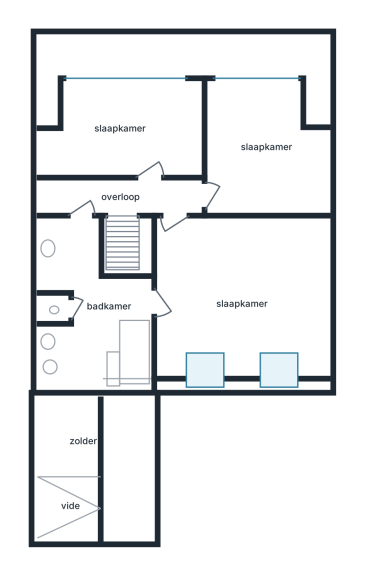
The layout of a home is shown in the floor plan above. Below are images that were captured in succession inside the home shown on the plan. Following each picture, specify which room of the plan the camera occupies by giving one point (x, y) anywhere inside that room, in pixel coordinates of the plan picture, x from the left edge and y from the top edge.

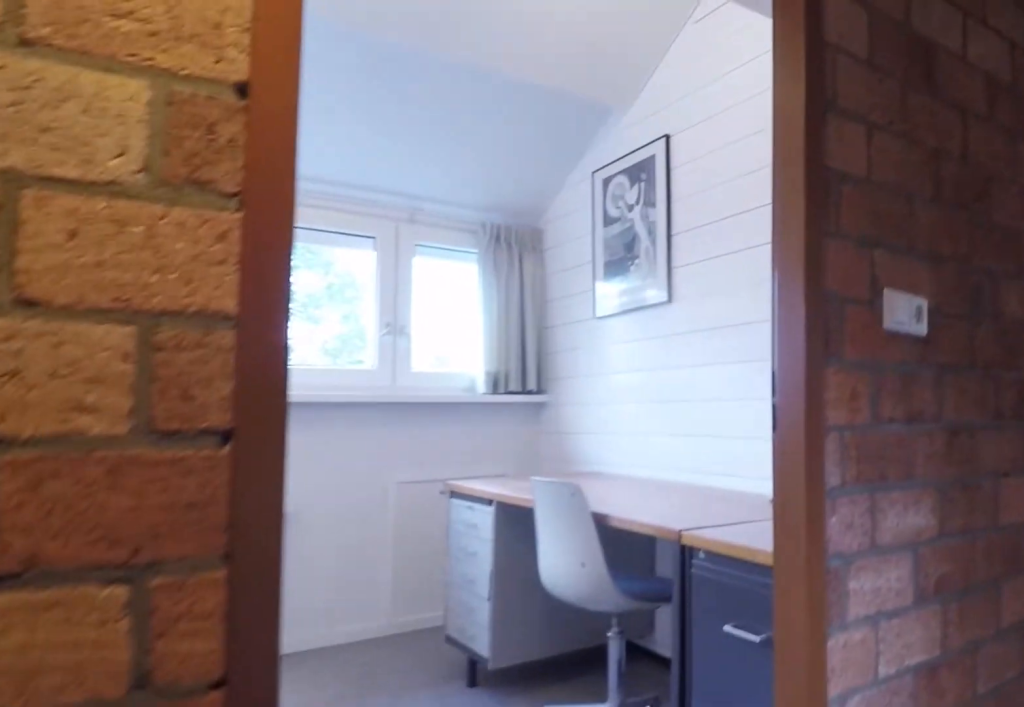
(89, 194)
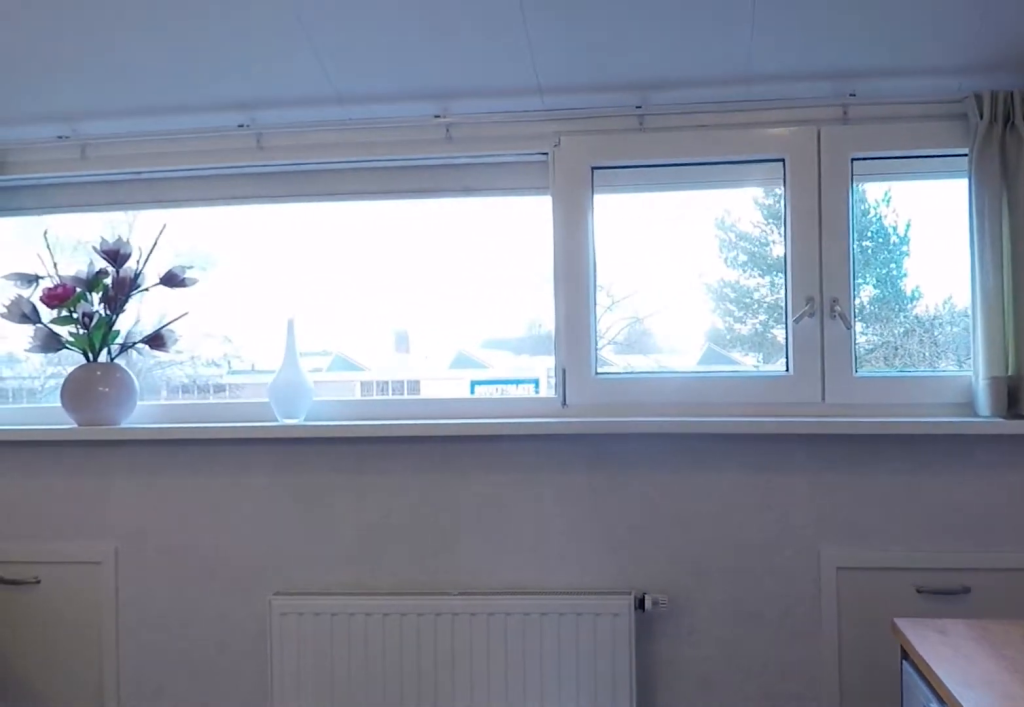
(109, 126)
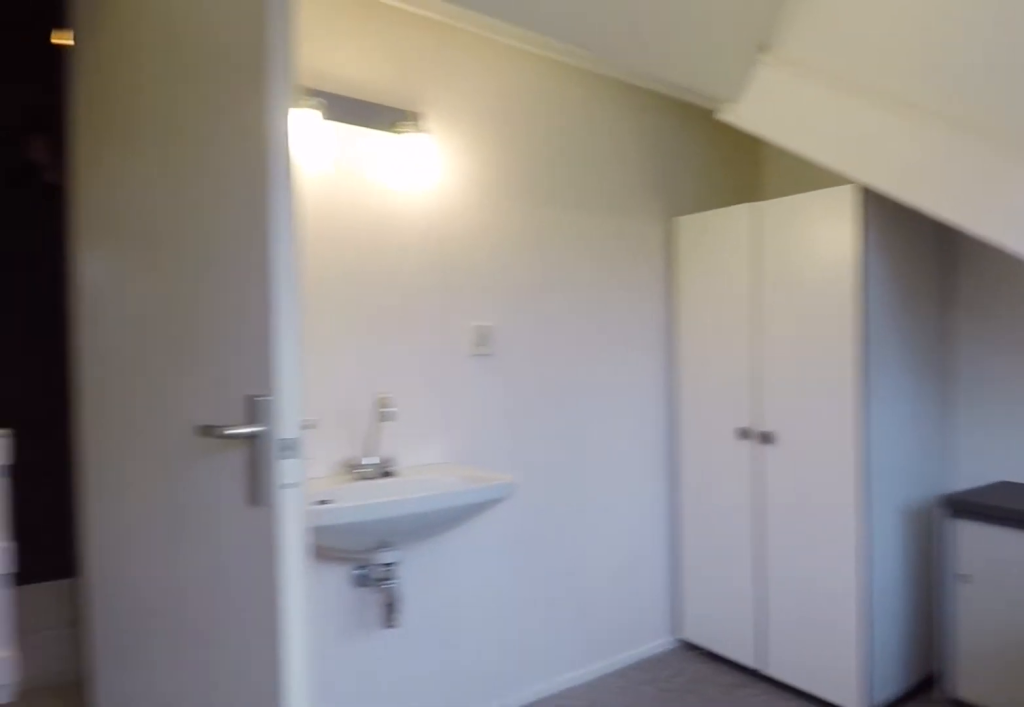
(109, 126)
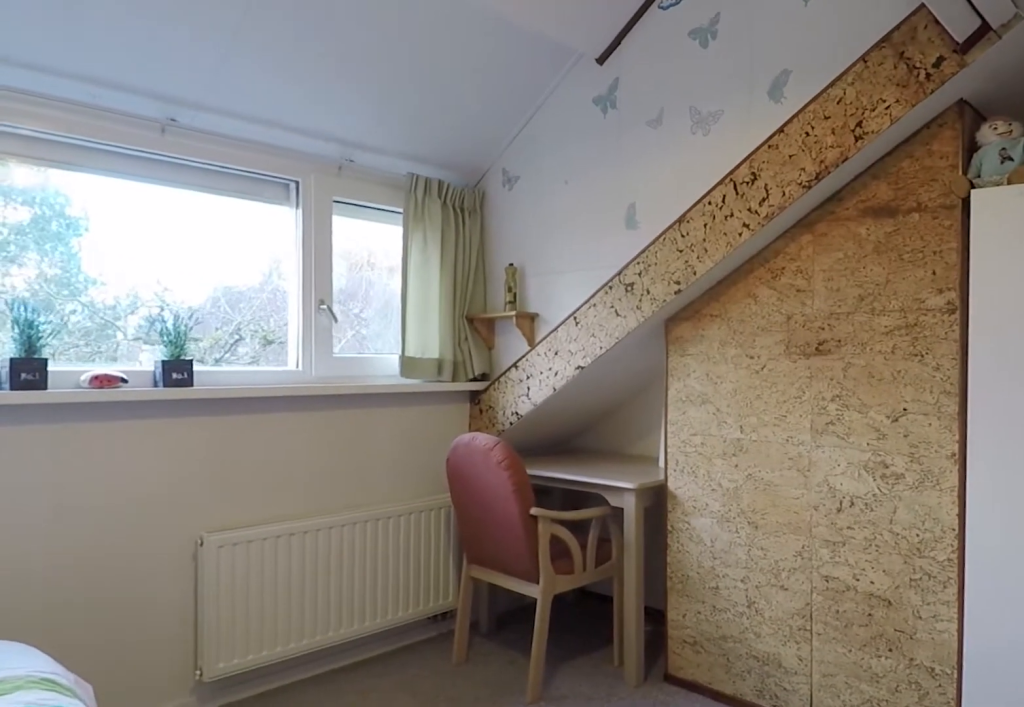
(254, 92)
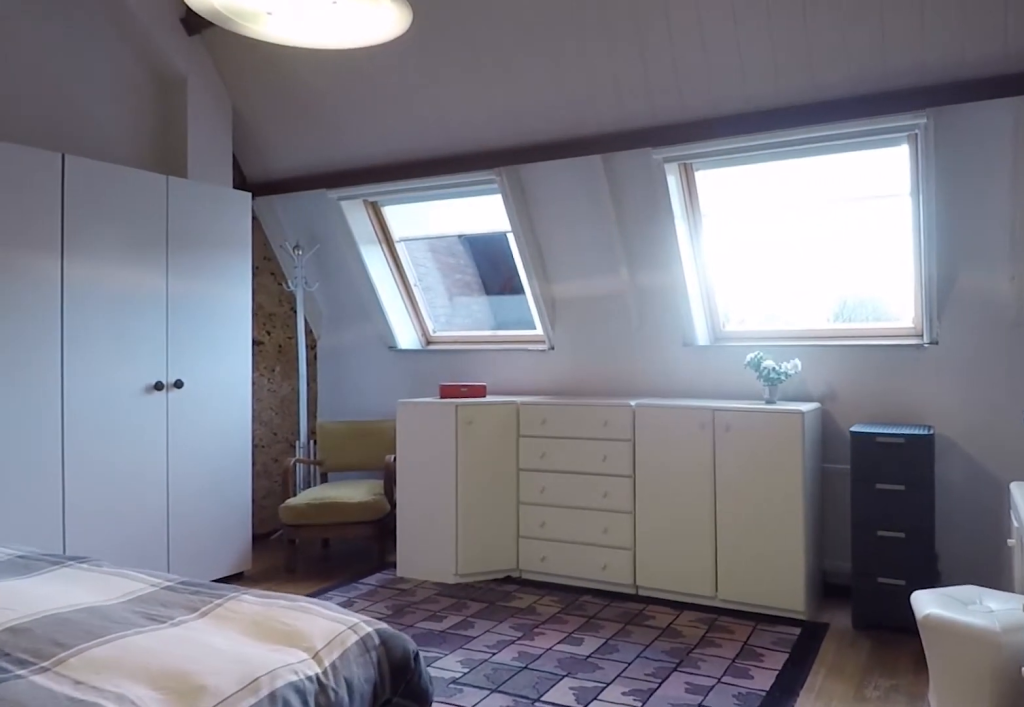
(240, 330)
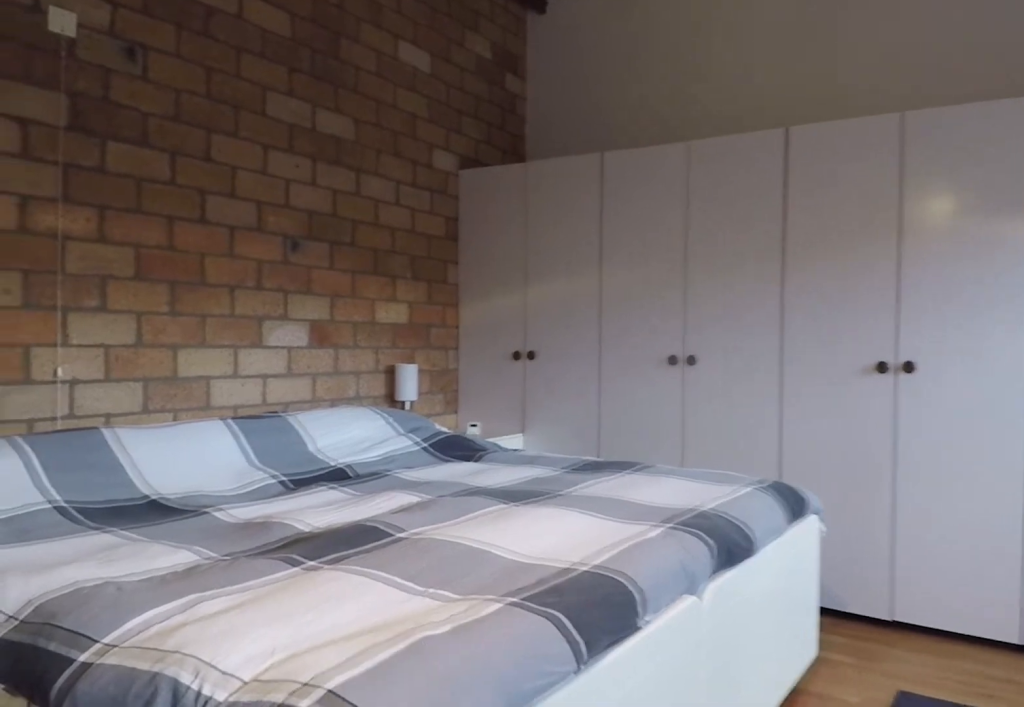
(240, 330)
